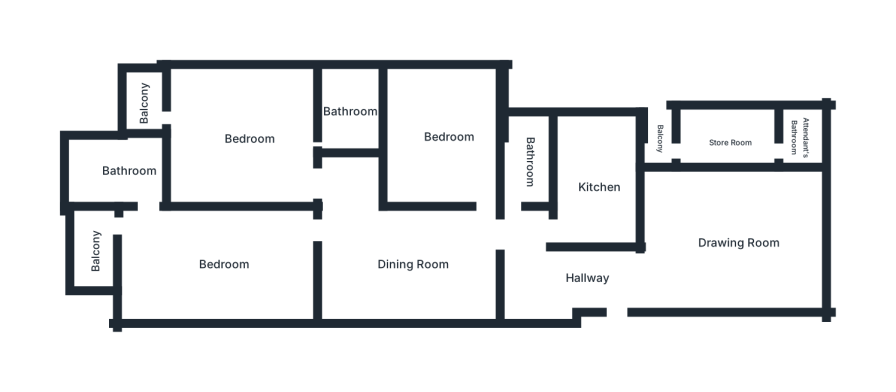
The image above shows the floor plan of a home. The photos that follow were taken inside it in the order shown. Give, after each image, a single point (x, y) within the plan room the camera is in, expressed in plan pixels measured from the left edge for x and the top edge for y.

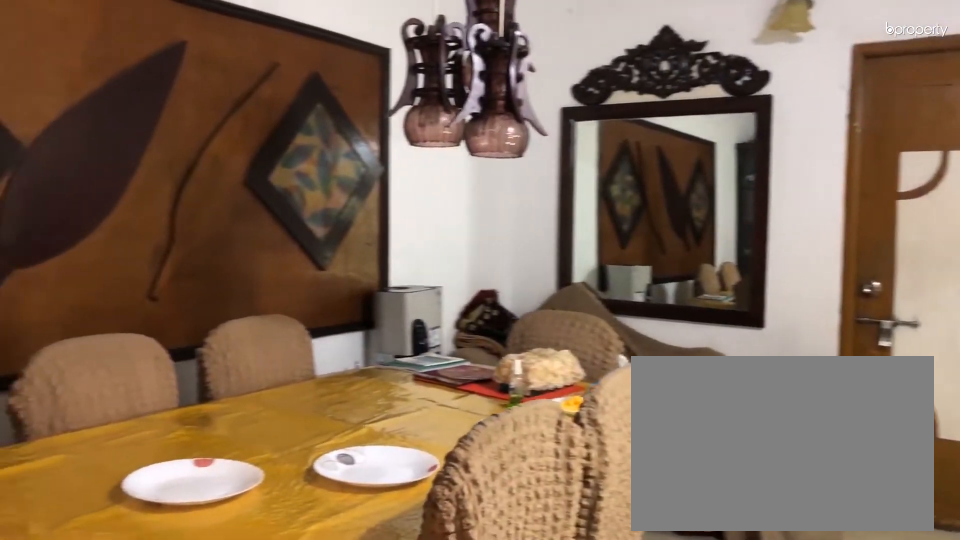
(412, 259)
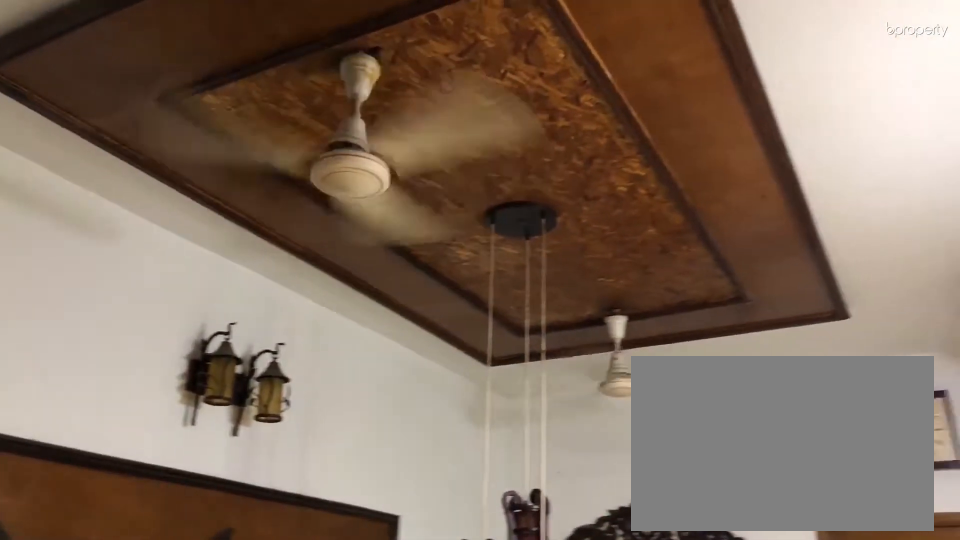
(412, 259)
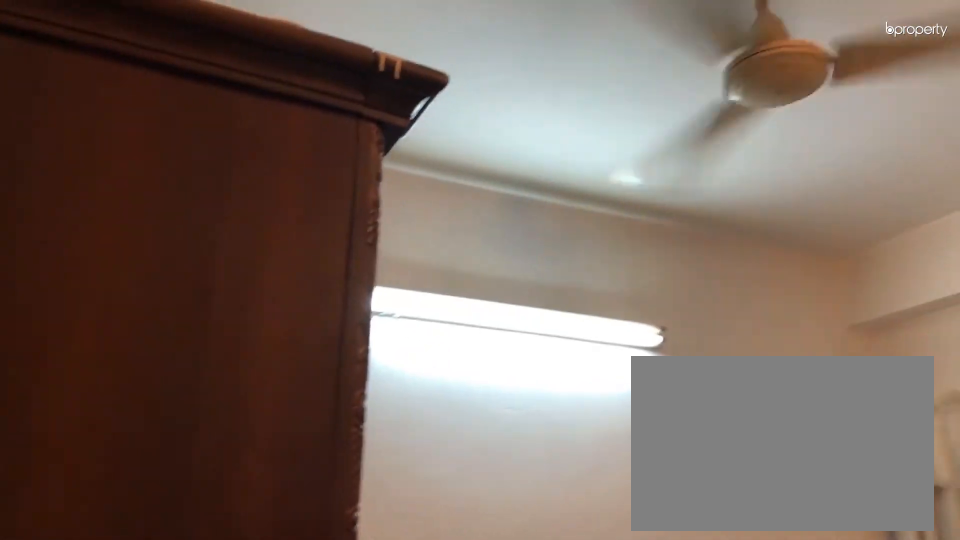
(442, 137)
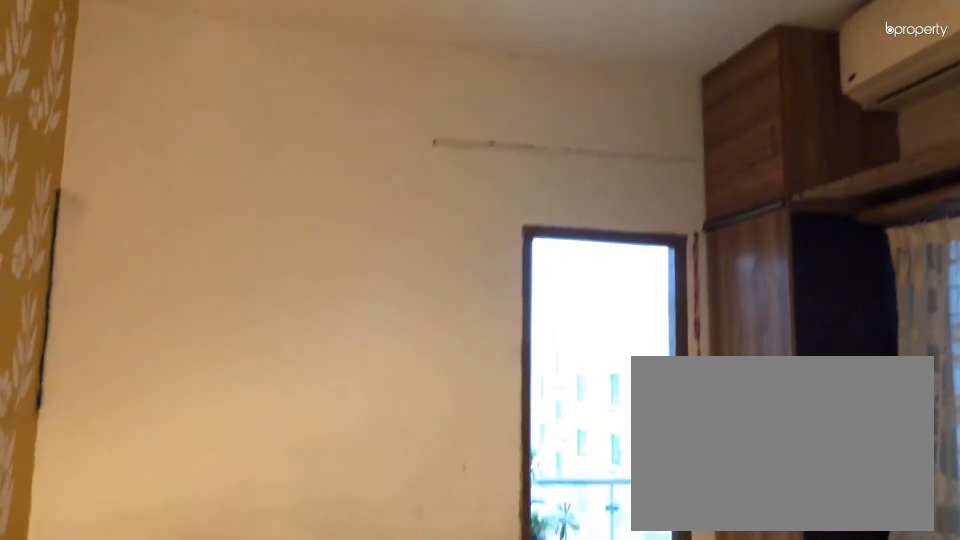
(245, 130)
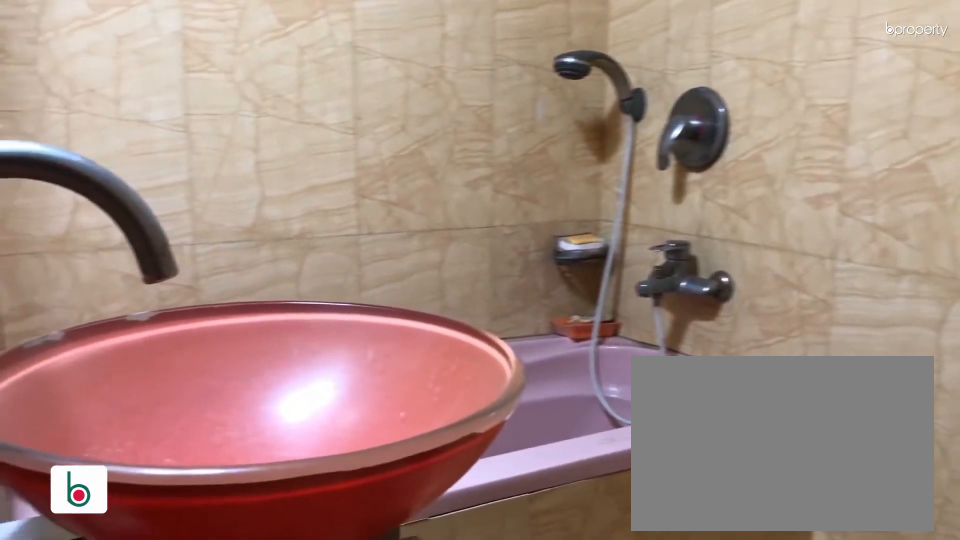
(350, 115)
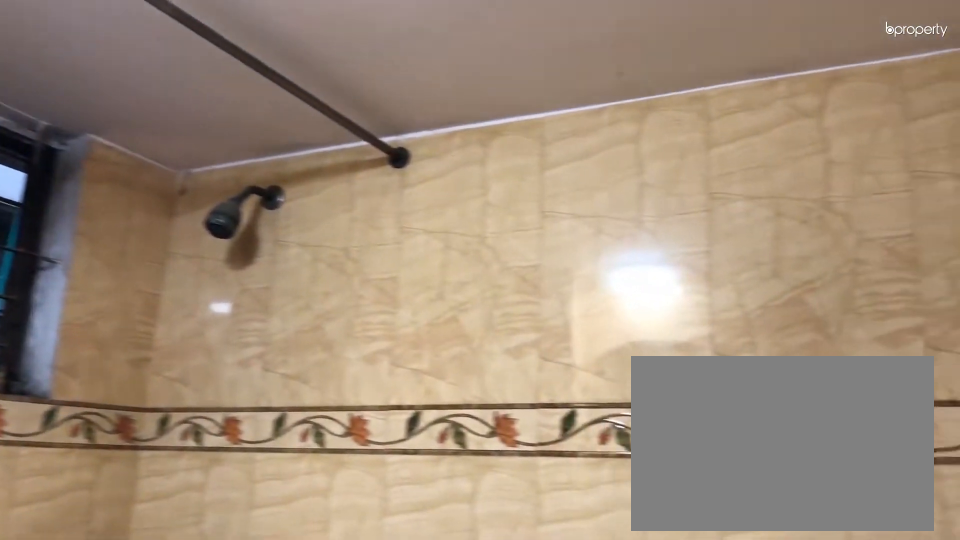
(350, 115)
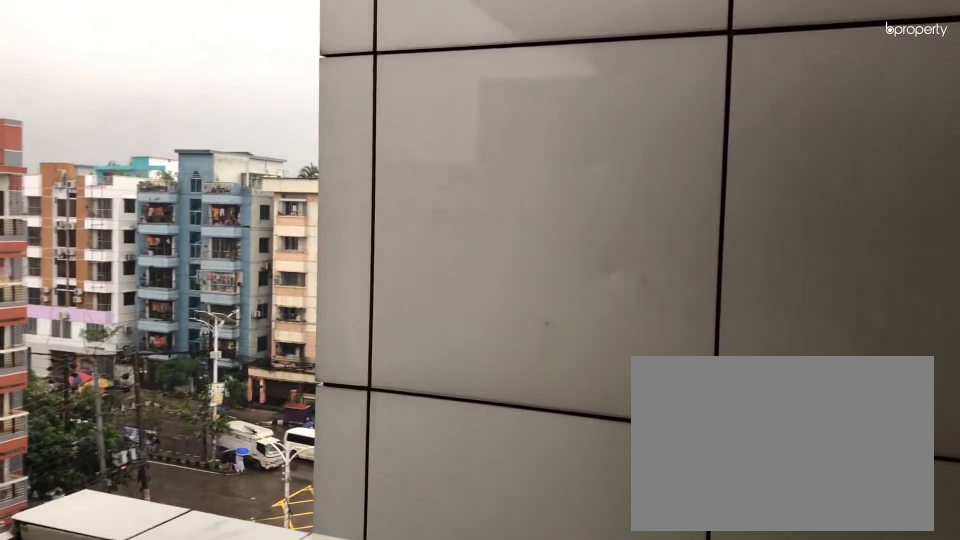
(140, 95)
